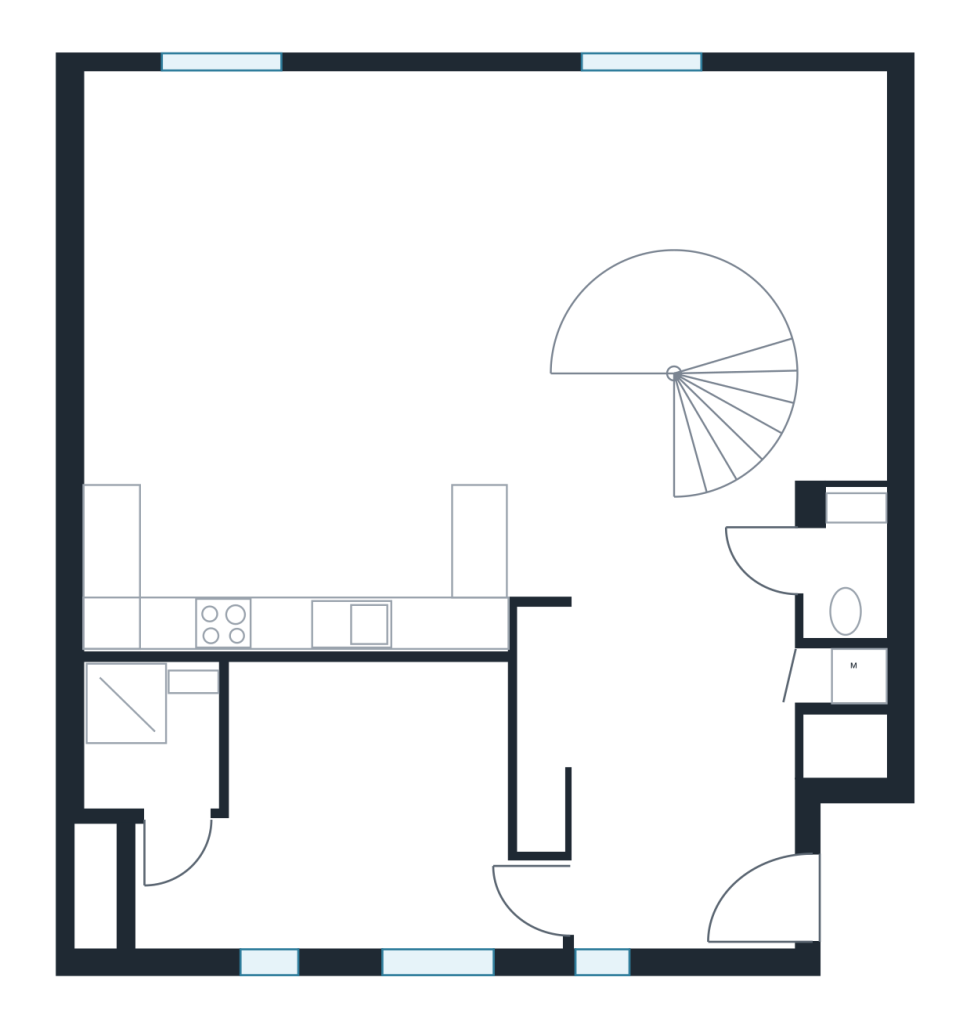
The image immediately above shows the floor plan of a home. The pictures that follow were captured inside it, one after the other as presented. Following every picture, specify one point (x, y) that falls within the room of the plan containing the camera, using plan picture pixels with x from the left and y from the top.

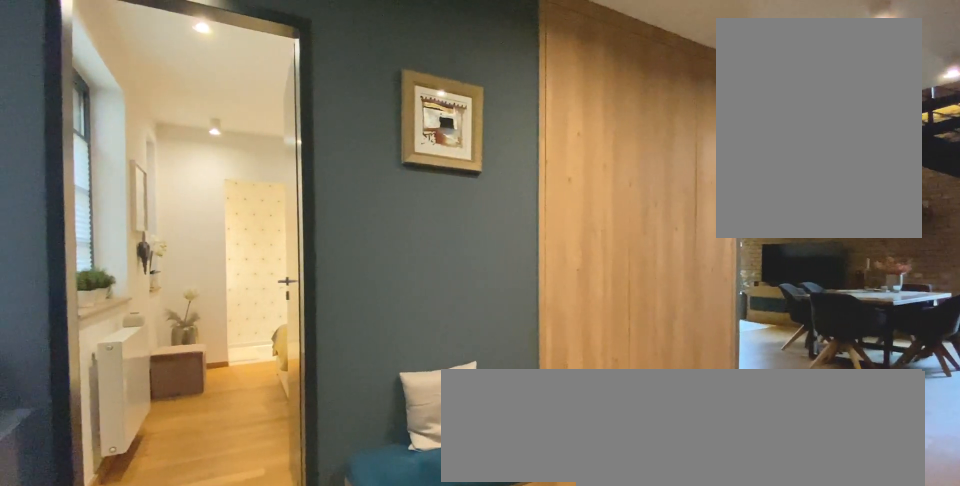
(690, 789)
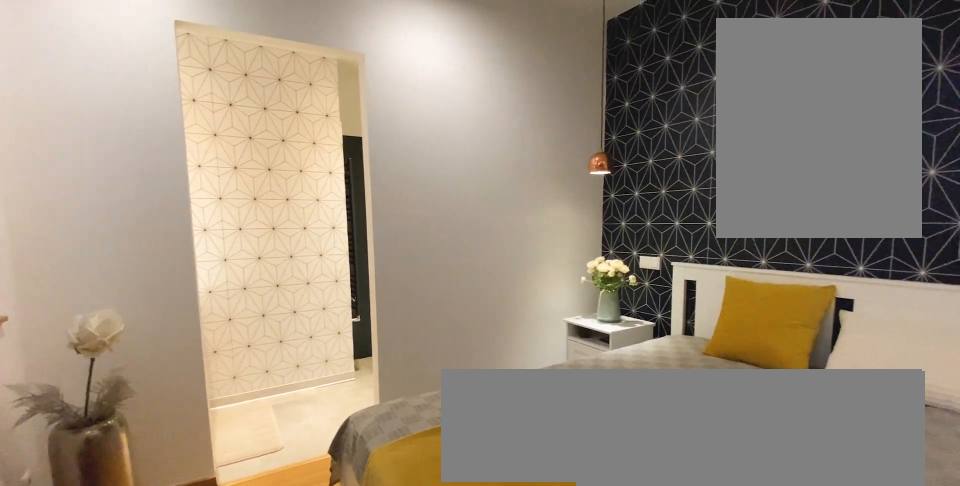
(358, 789)
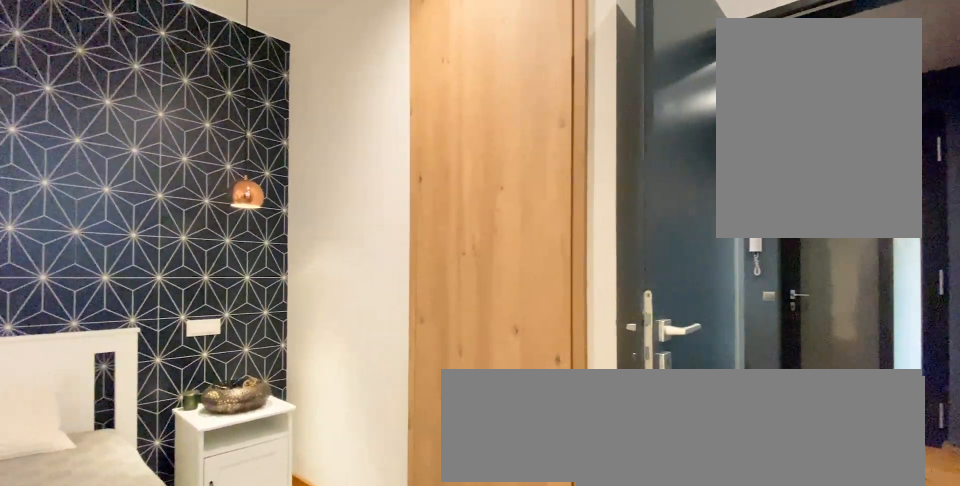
(359, 789)
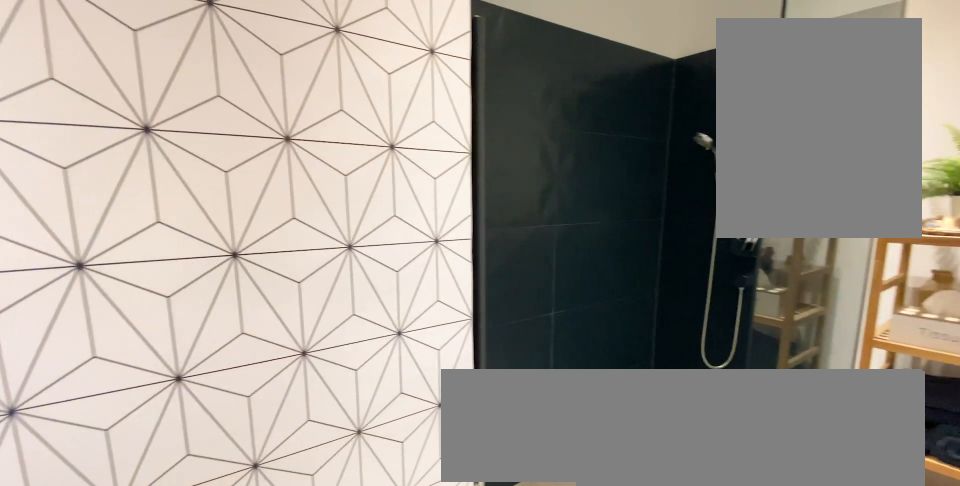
(163, 789)
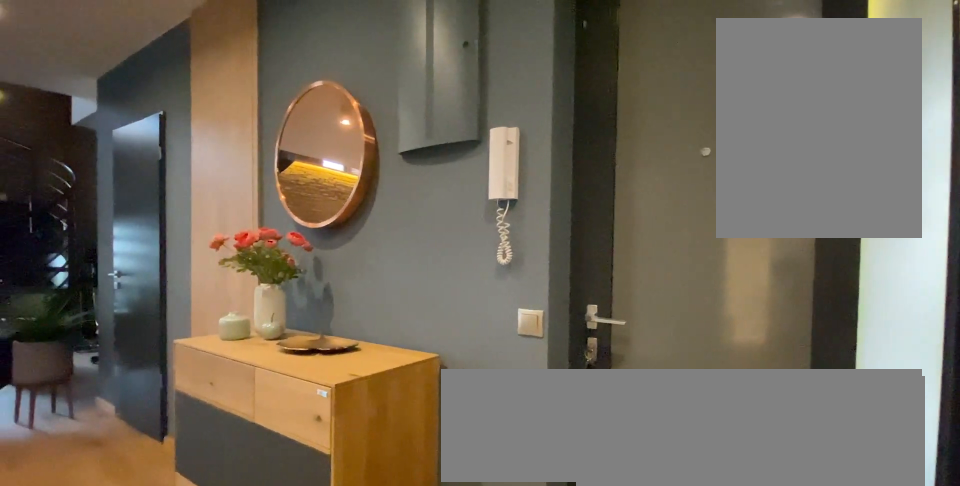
(690, 789)
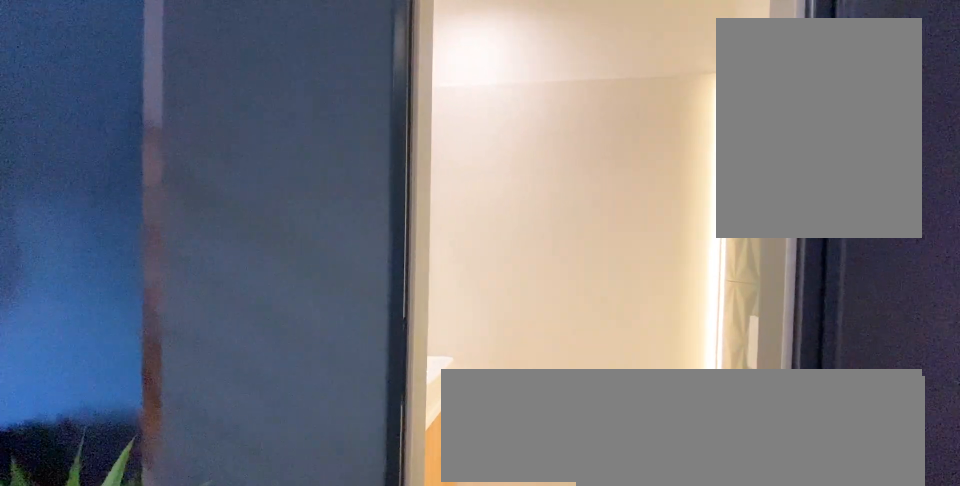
(845, 575)
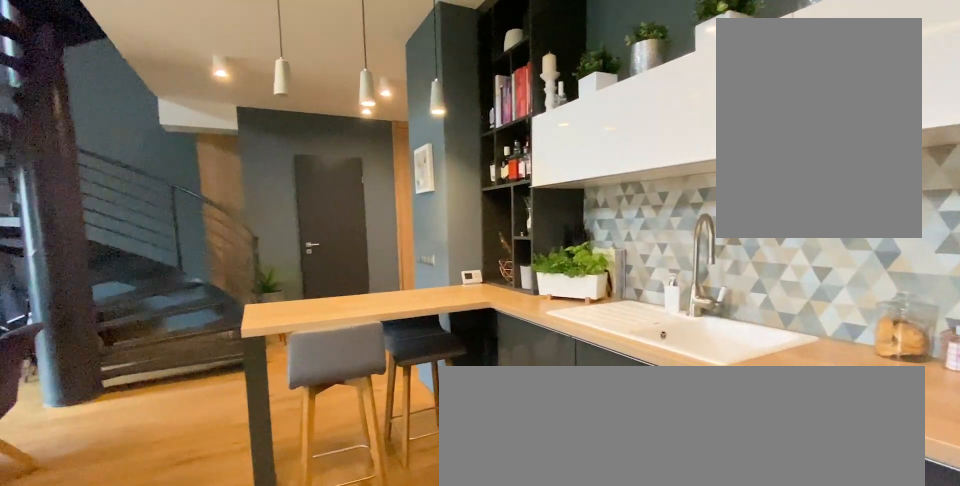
(356, 357)
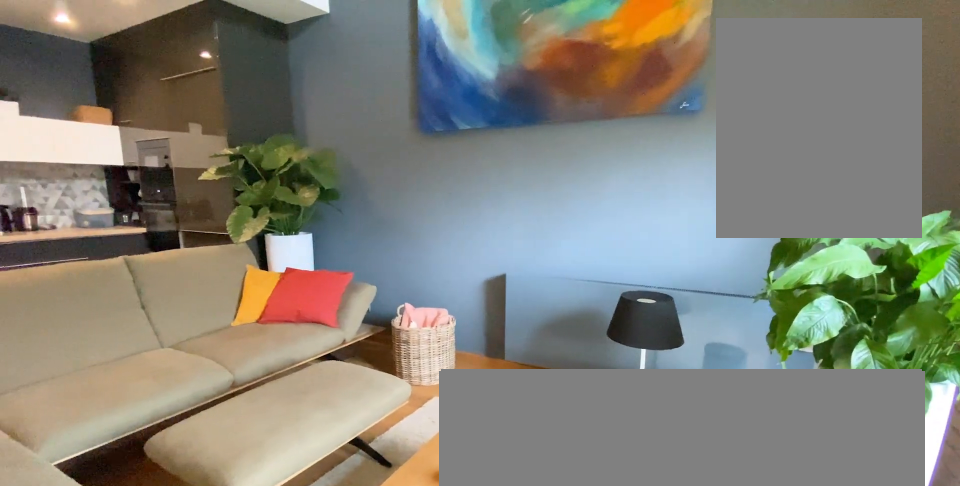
(356, 357)
